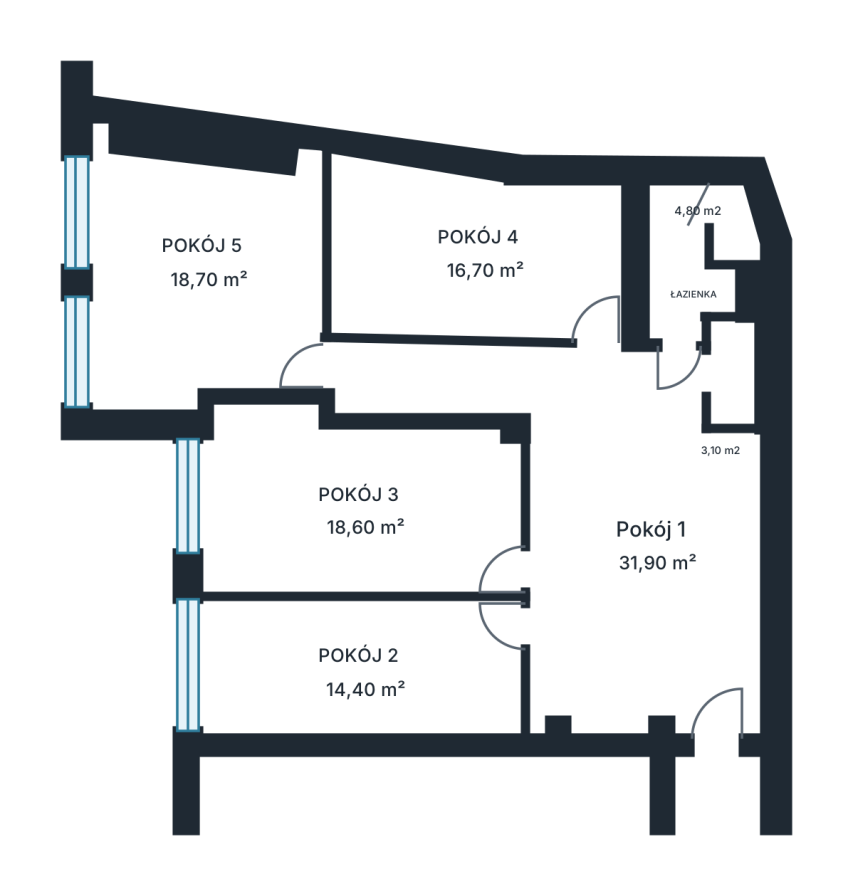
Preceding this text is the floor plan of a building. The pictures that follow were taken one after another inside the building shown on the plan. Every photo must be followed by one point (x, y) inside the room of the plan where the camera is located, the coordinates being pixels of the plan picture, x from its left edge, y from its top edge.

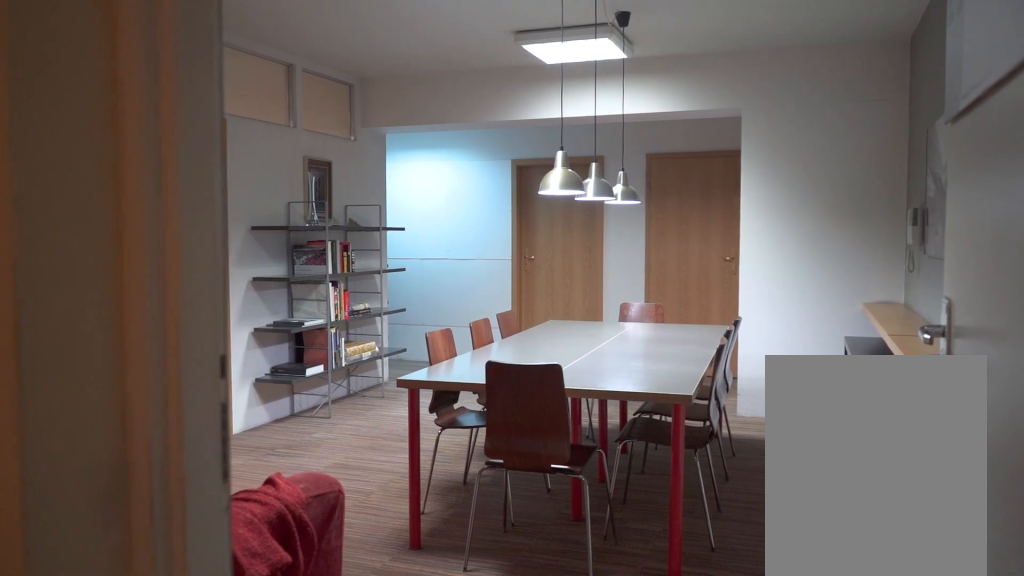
(588, 529)
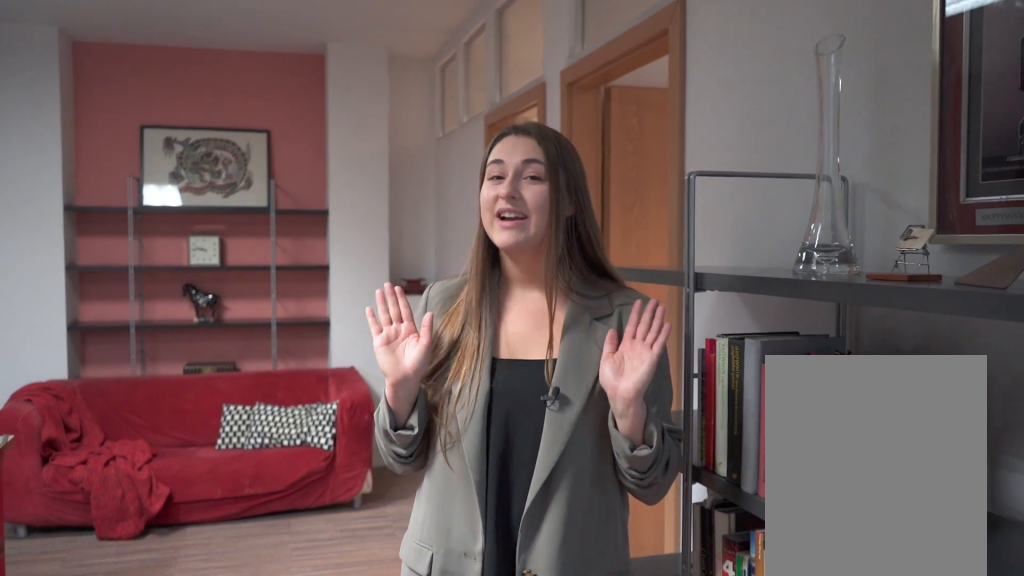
(588, 529)
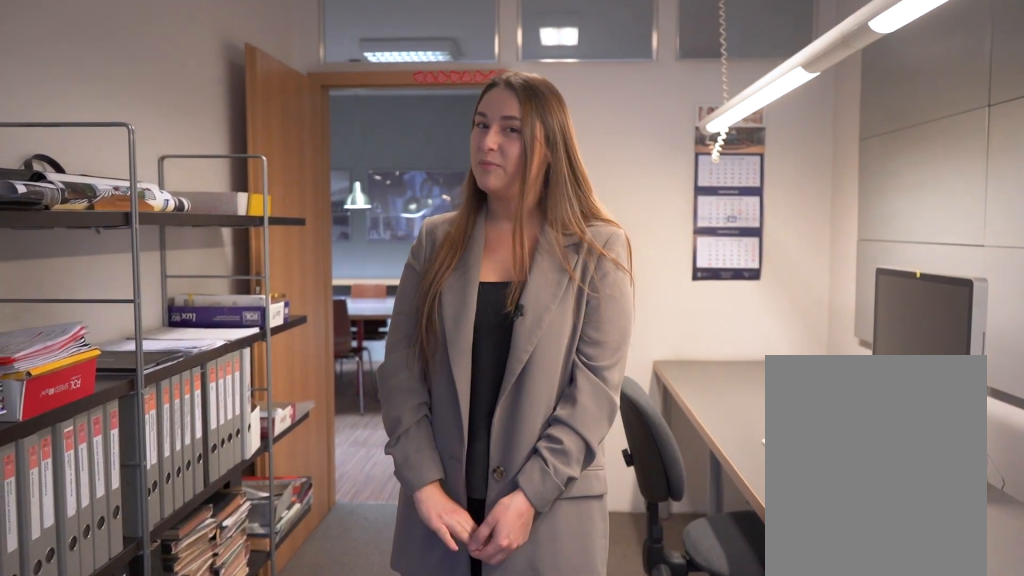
(354, 671)
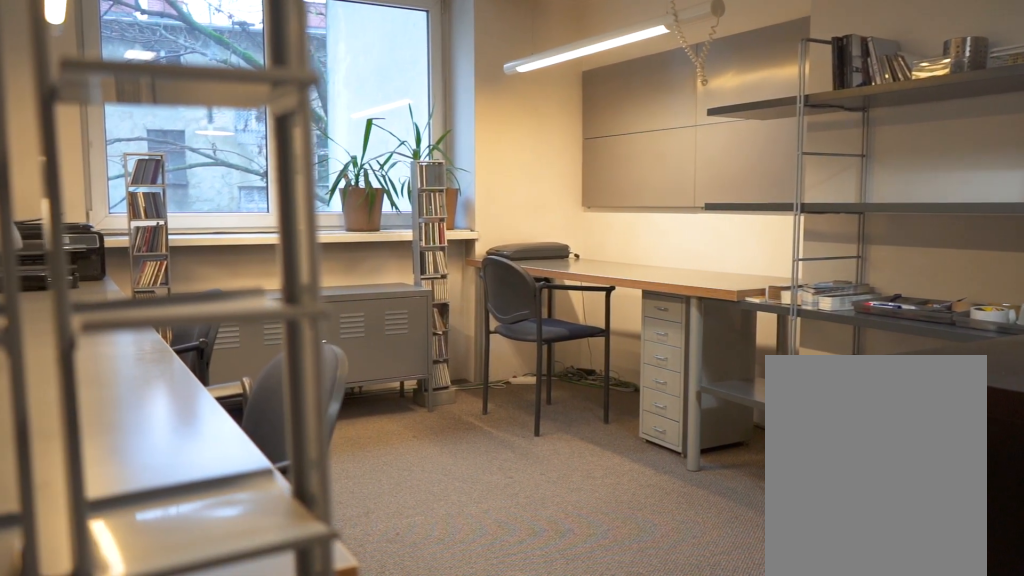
(374, 499)
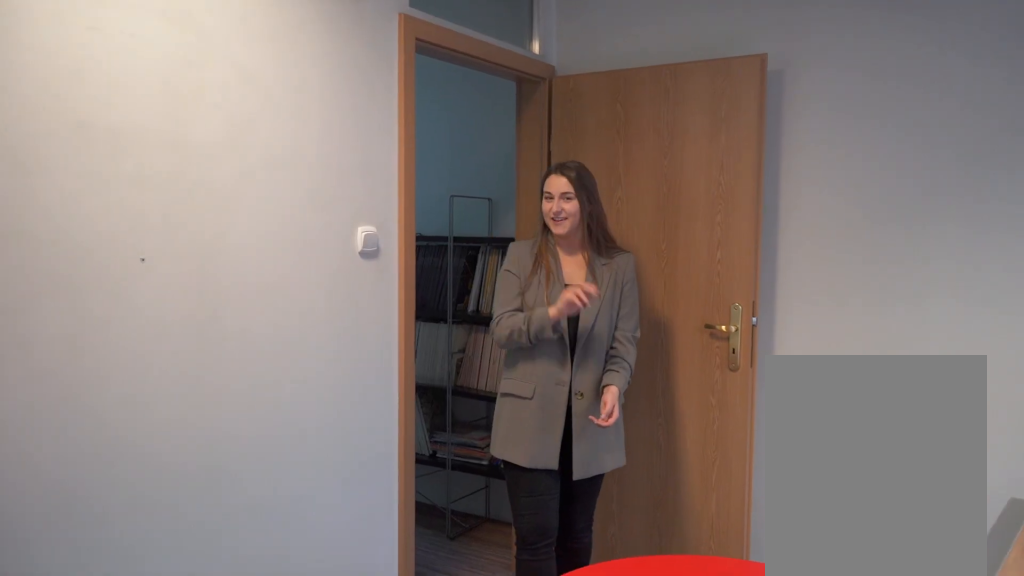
(196, 277)
